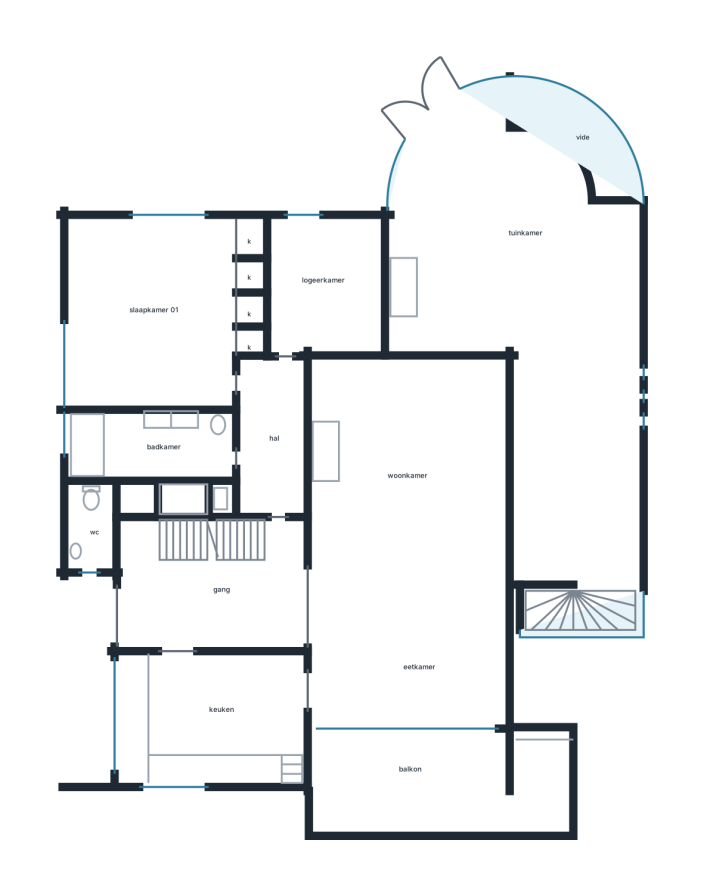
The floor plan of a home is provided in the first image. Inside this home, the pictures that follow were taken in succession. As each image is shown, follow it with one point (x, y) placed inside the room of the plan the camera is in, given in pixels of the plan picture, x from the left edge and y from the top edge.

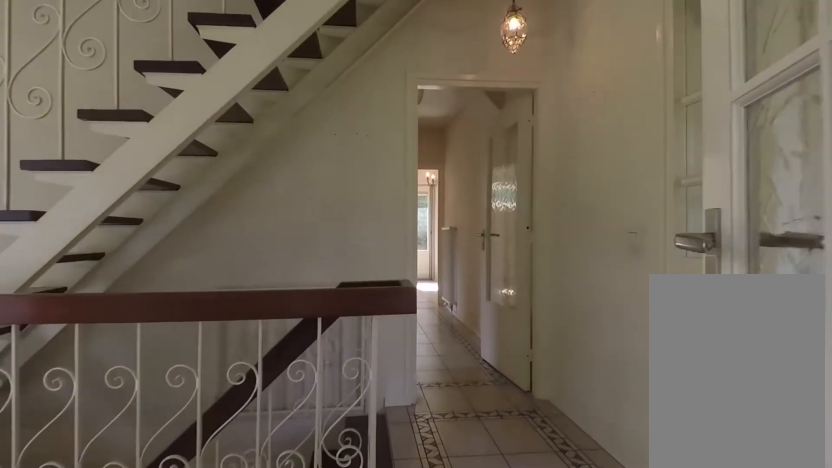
(210, 583)
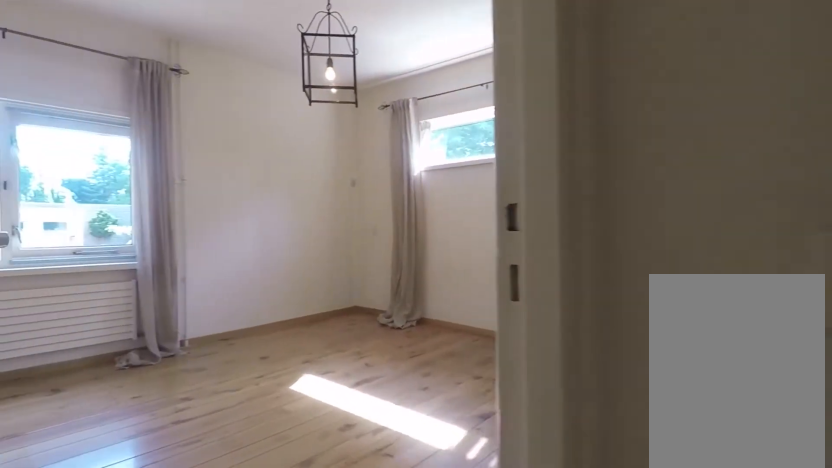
(270, 437)
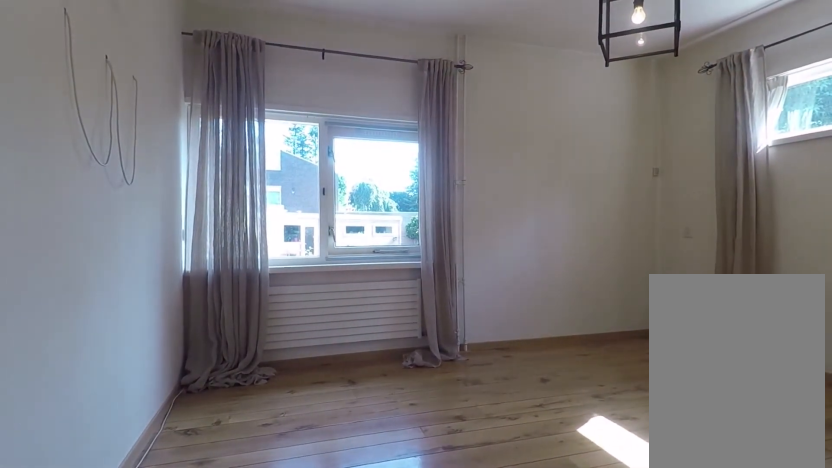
(152, 313)
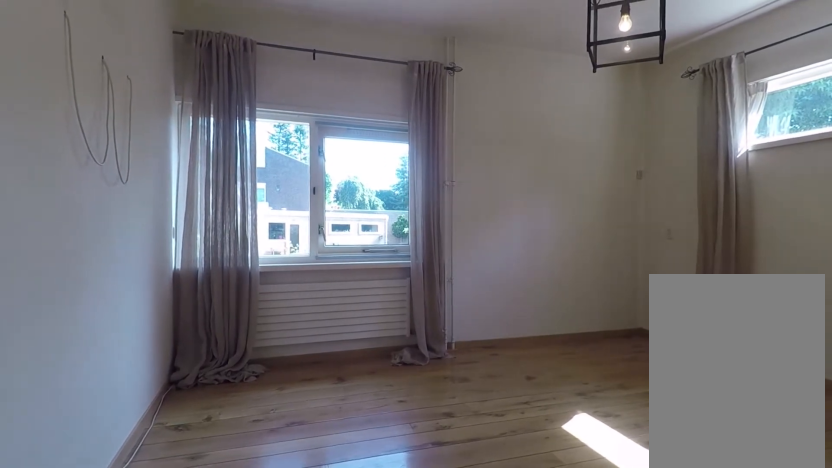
(152, 313)
